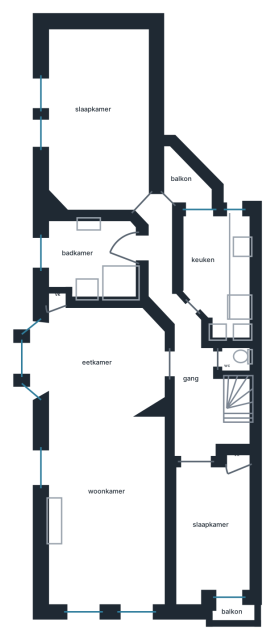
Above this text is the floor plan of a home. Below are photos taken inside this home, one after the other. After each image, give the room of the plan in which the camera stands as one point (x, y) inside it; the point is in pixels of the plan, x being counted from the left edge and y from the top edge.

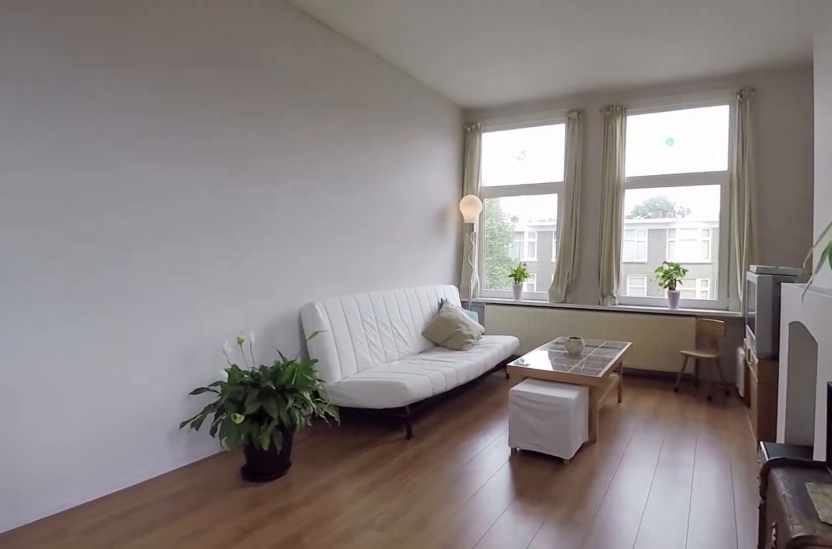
(105, 455)
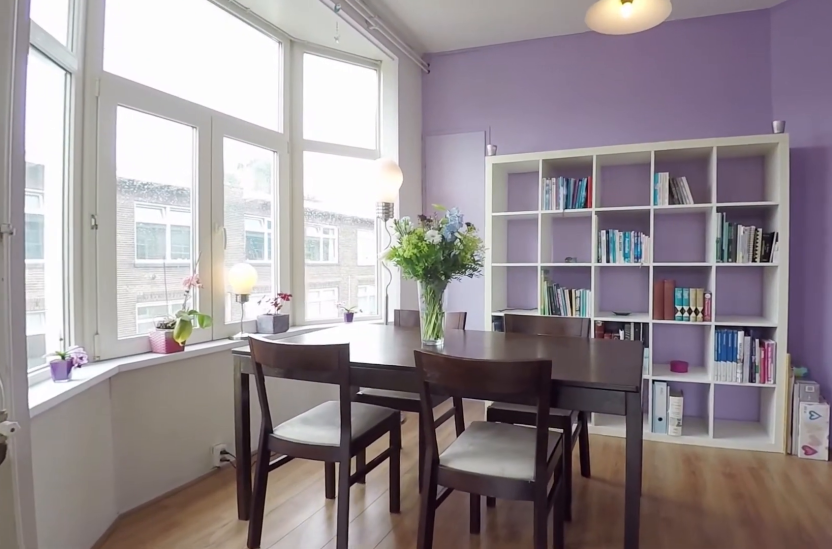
(105, 455)
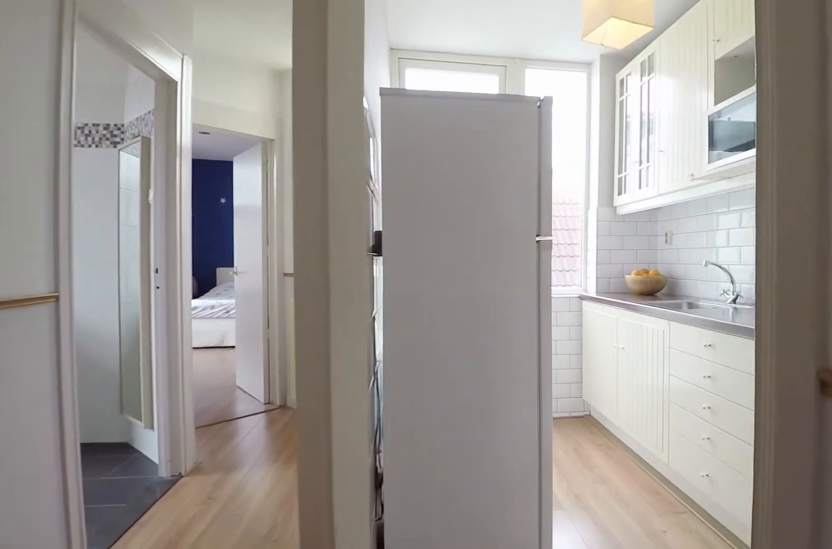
(237, 399)
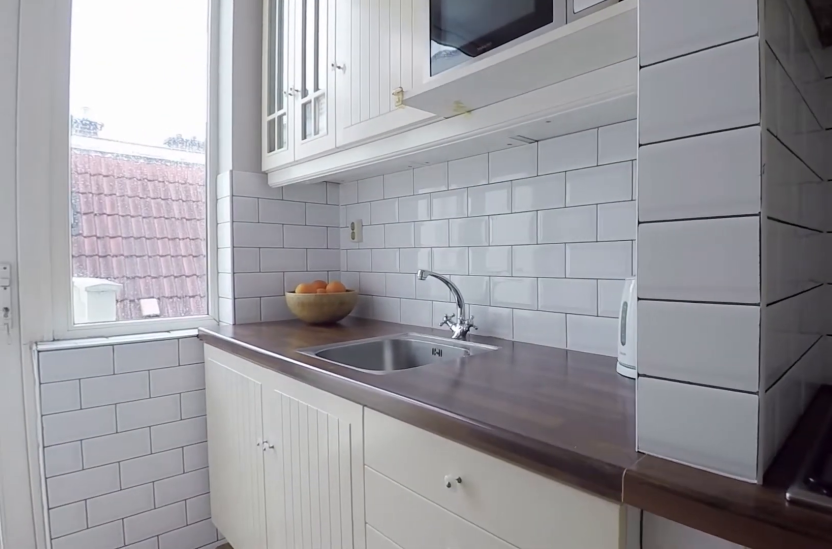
(218, 263)
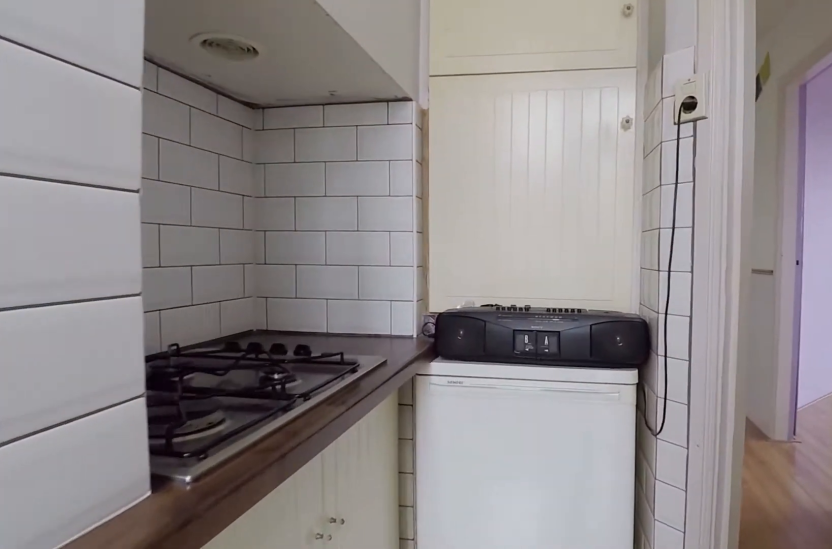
(218, 263)
